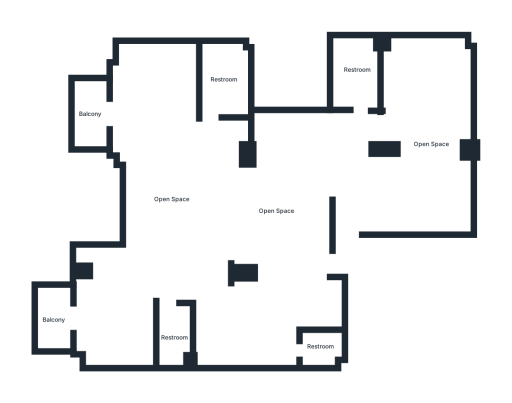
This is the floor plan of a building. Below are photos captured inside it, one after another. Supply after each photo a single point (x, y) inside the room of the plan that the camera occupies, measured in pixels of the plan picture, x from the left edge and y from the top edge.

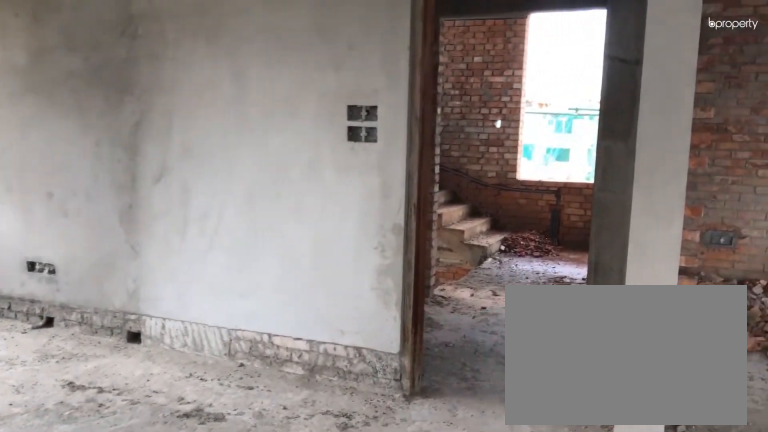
(416, 194)
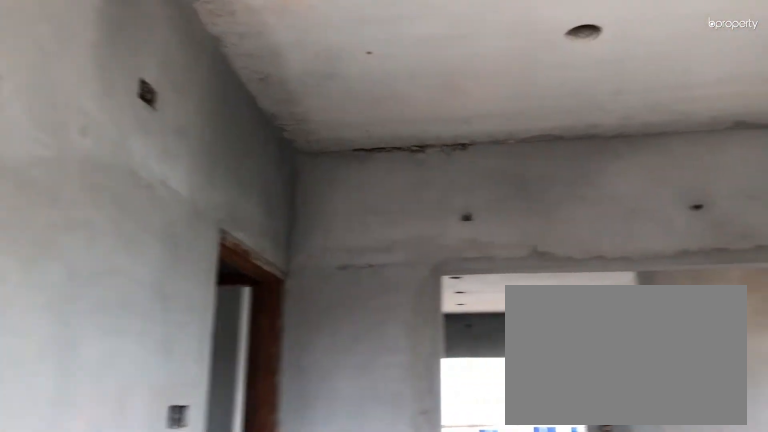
(417, 186)
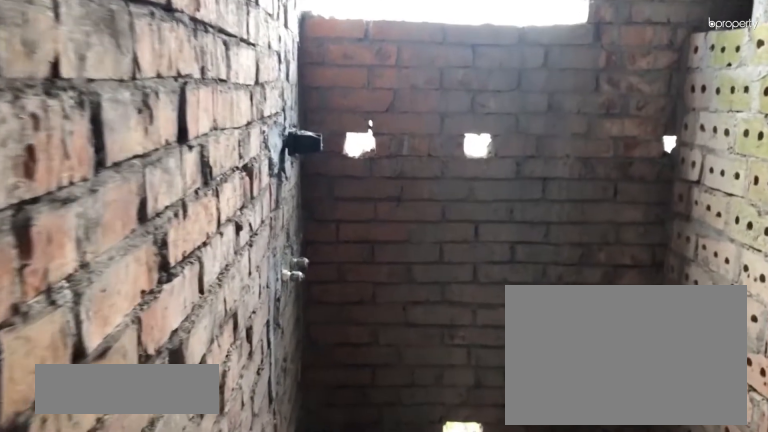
(224, 82)
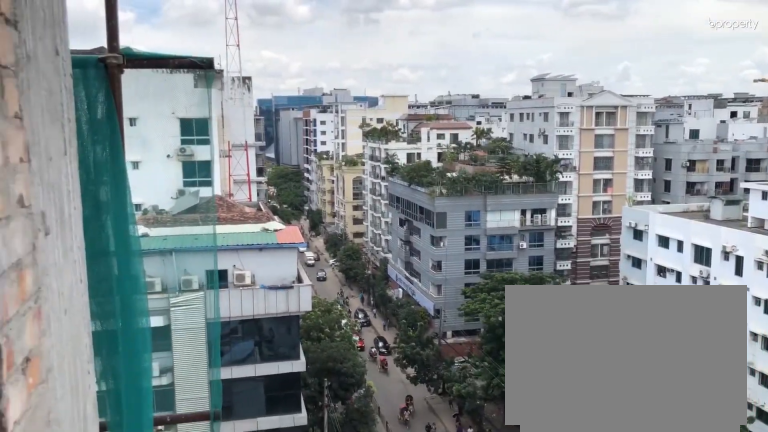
(55, 320)
